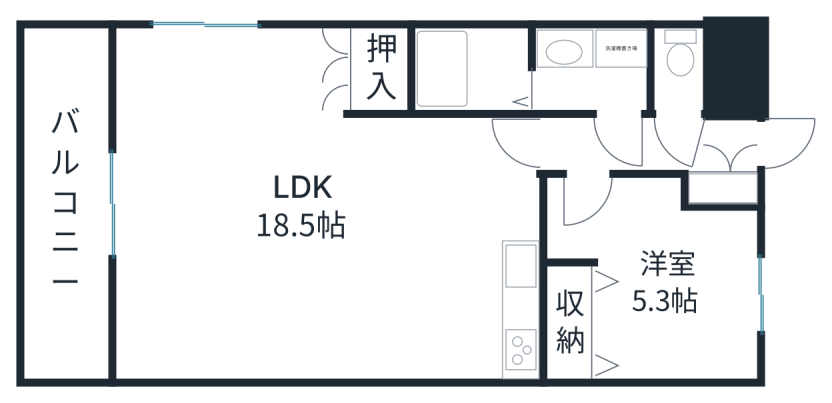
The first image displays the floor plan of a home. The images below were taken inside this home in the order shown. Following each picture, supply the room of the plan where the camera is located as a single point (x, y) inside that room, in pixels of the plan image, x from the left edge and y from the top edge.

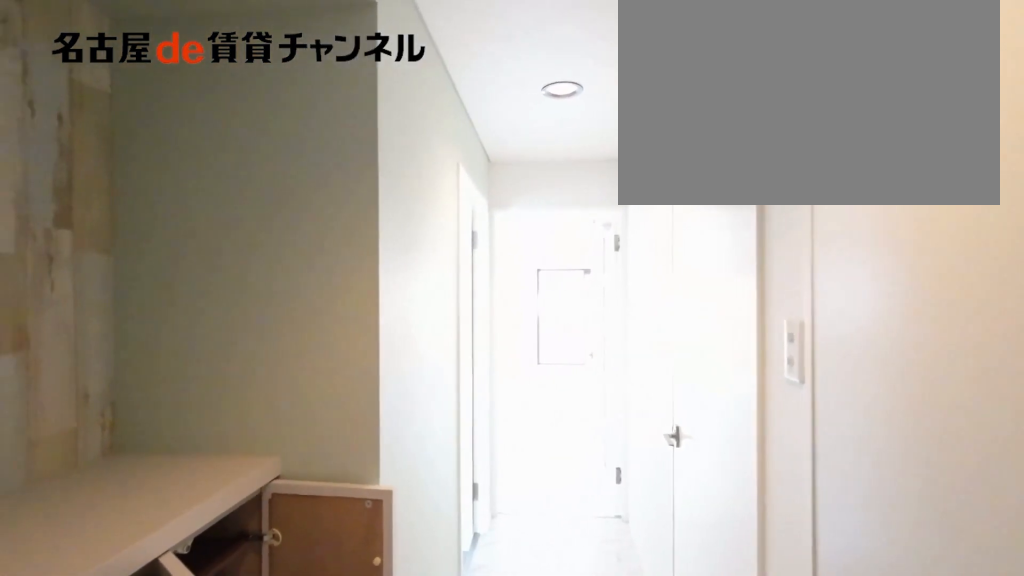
(729, 163)
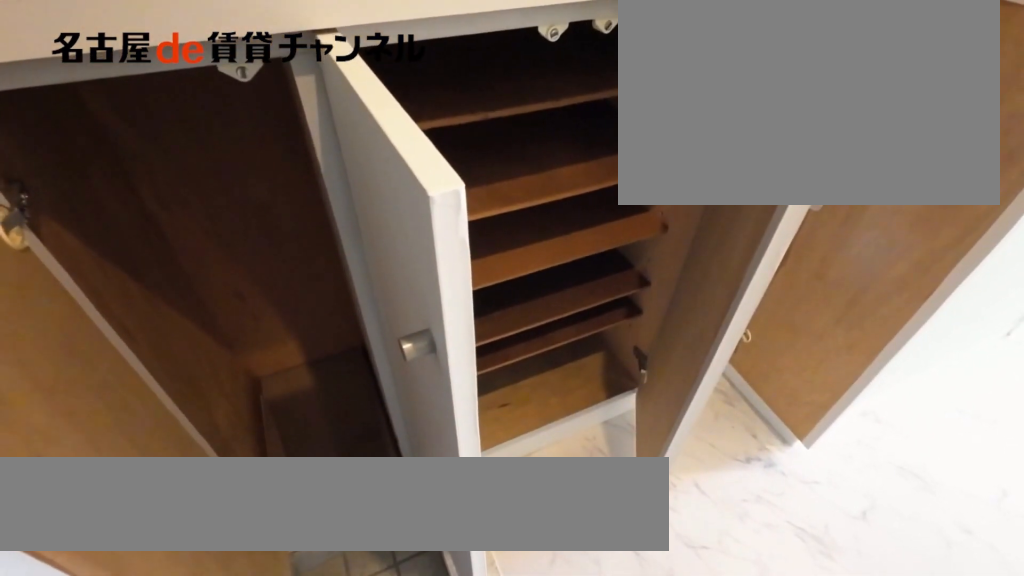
(729, 163)
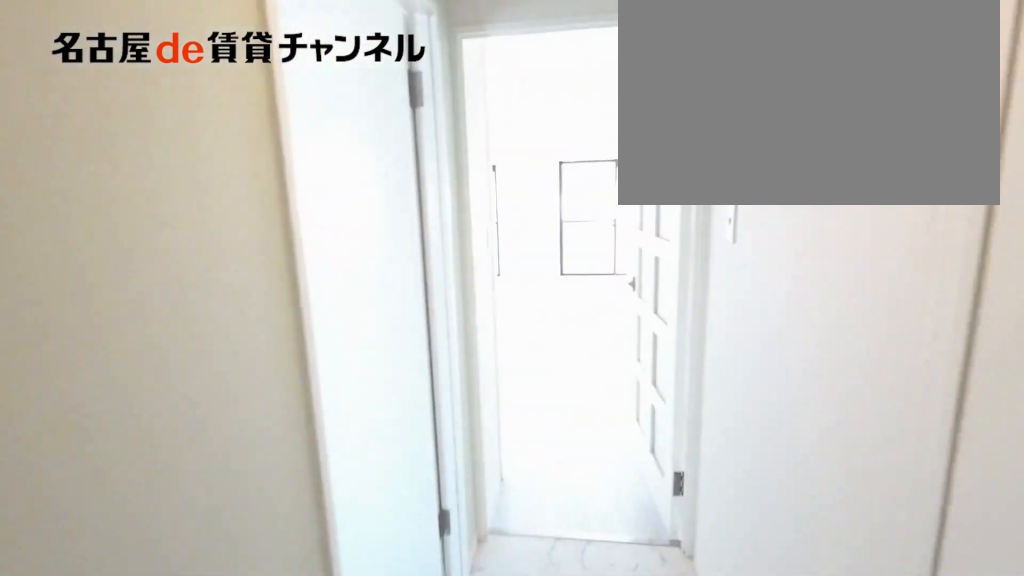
(621, 145)
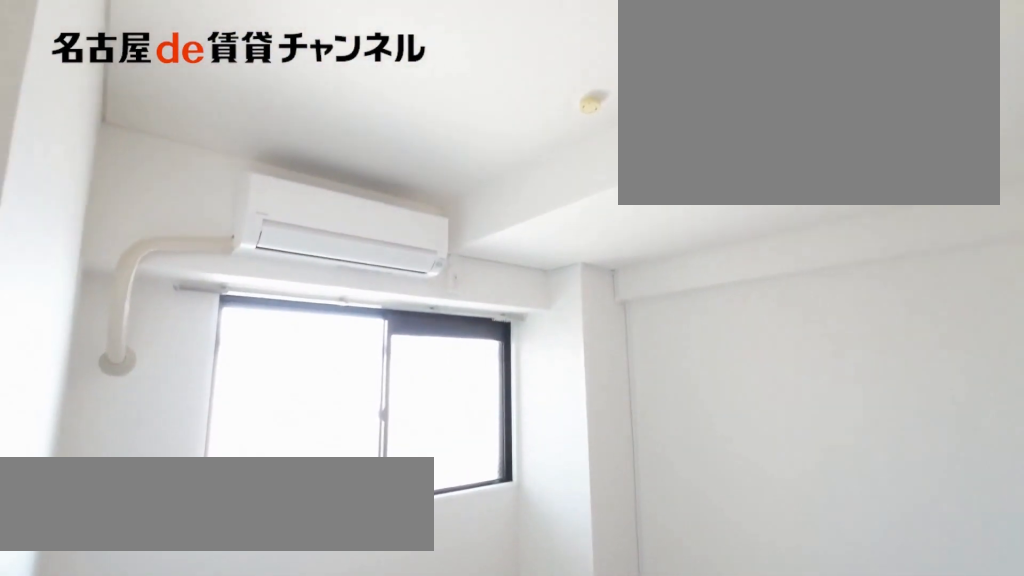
(651, 282)
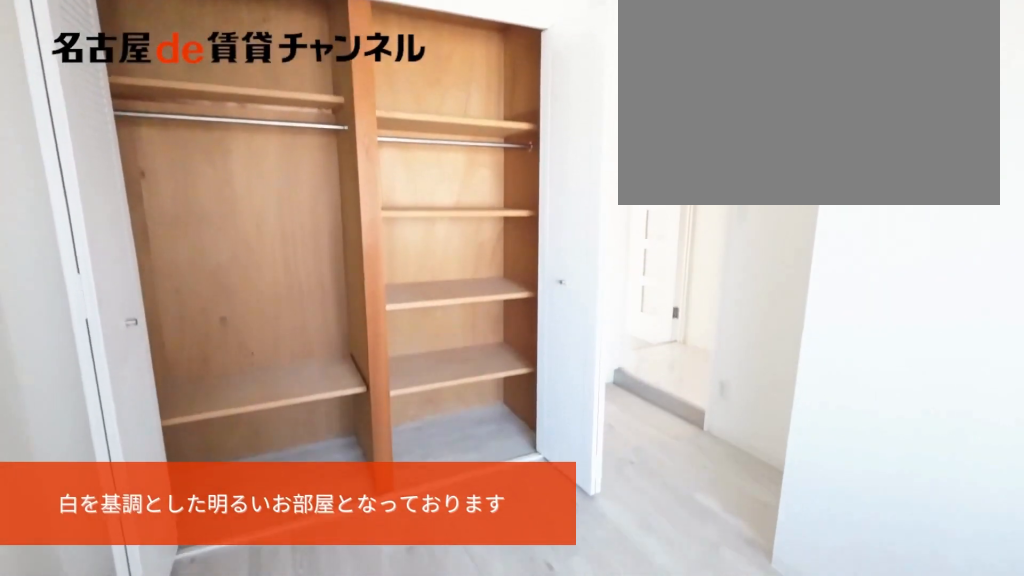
(651, 282)
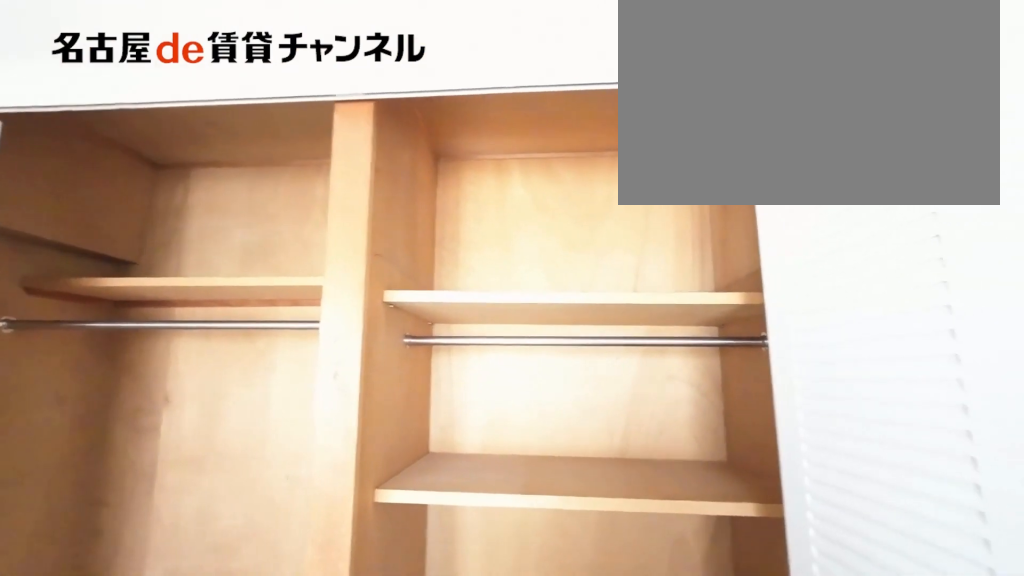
(565, 319)
